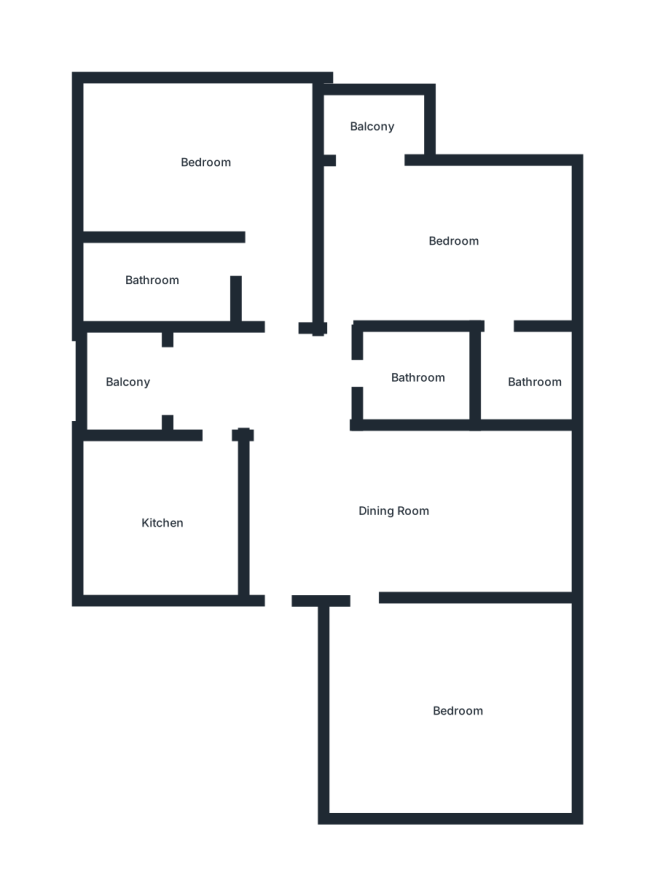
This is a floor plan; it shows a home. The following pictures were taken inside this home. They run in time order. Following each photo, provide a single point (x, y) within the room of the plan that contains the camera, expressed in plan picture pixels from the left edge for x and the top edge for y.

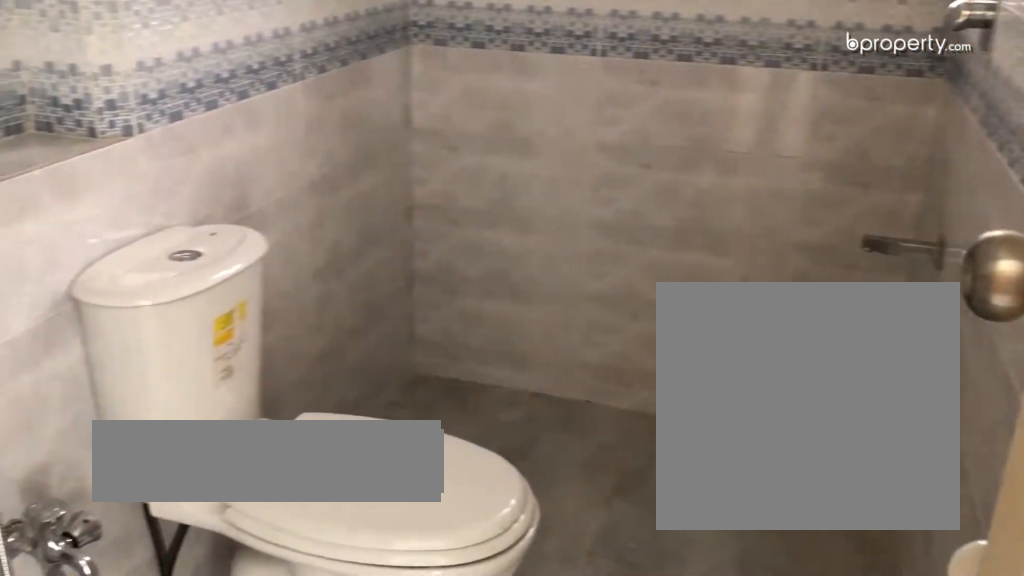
(152, 273)
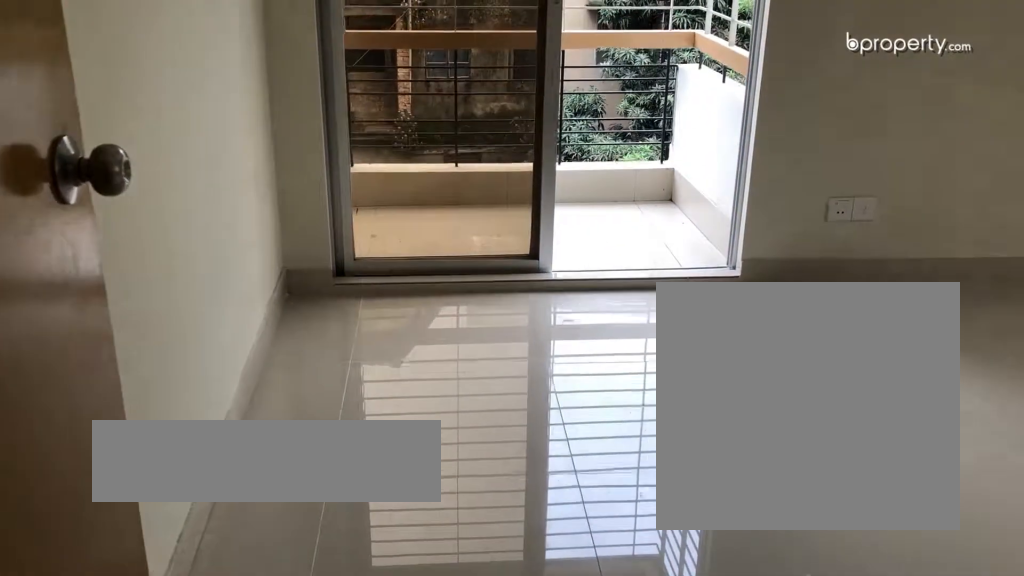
(453, 243)
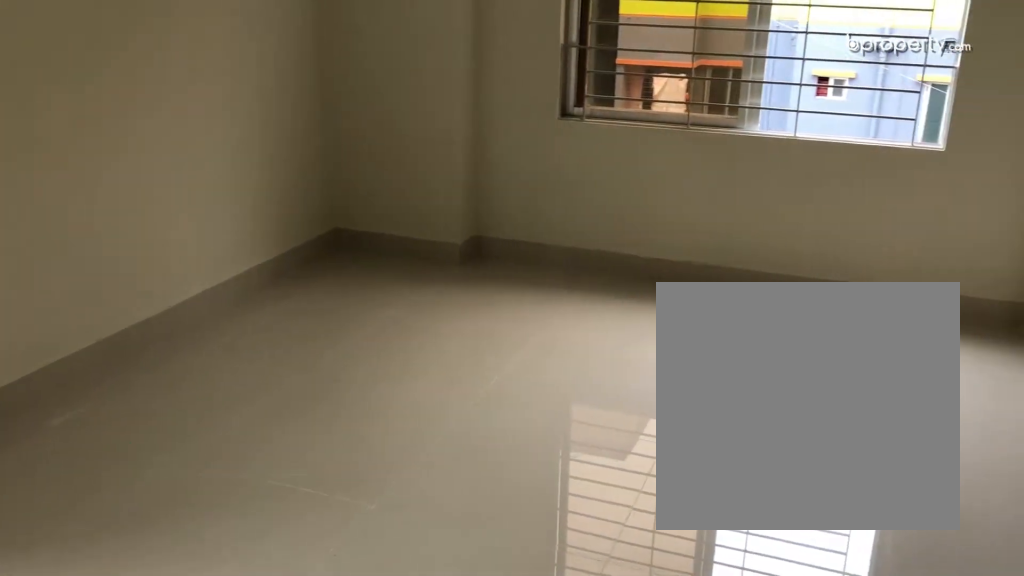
(453, 243)
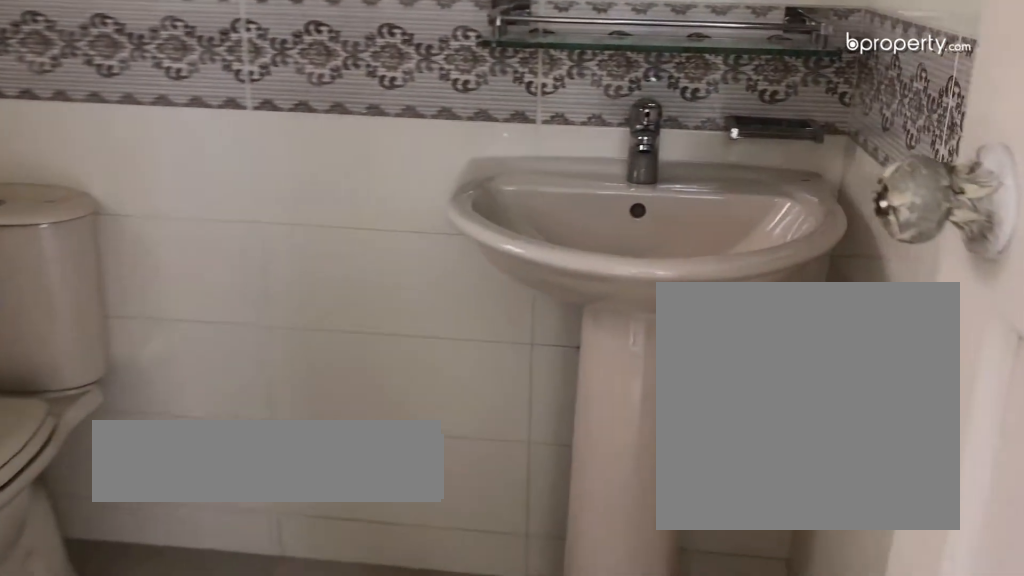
(531, 378)
